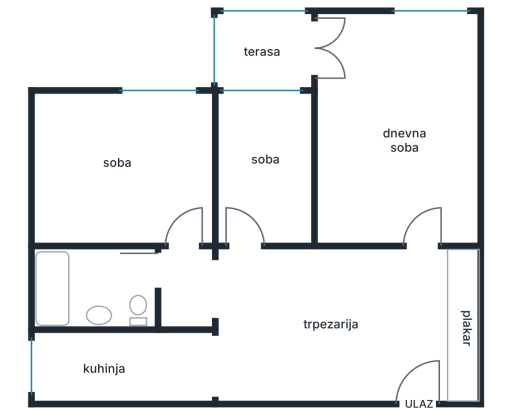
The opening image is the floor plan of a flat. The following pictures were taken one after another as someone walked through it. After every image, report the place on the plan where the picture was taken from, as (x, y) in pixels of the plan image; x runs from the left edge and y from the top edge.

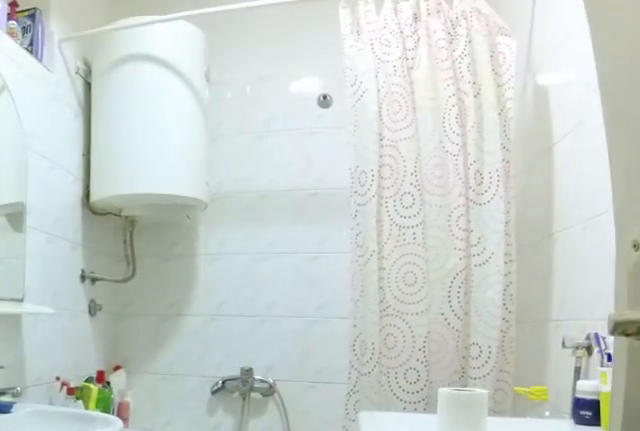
(178, 267)
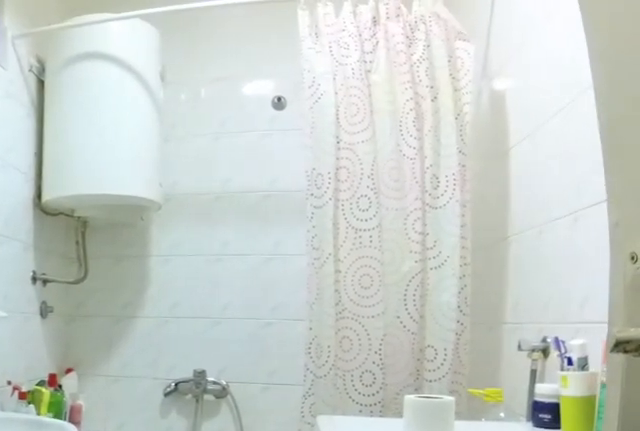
(177, 270)
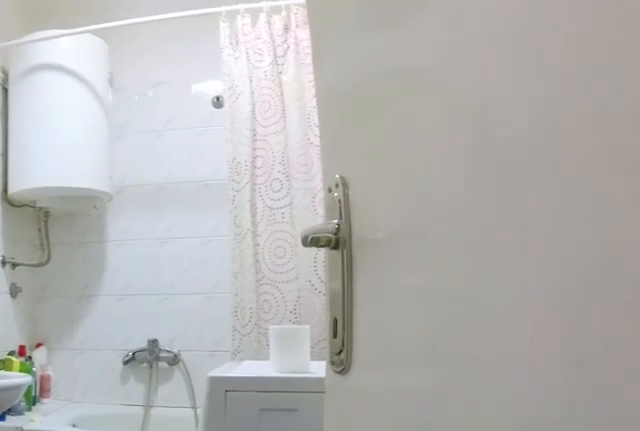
(173, 257)
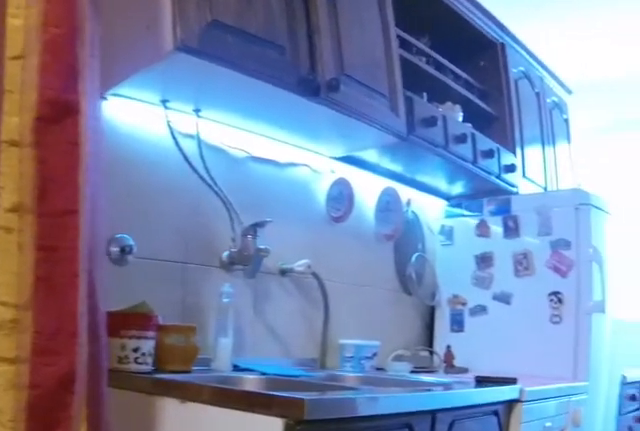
(241, 326)
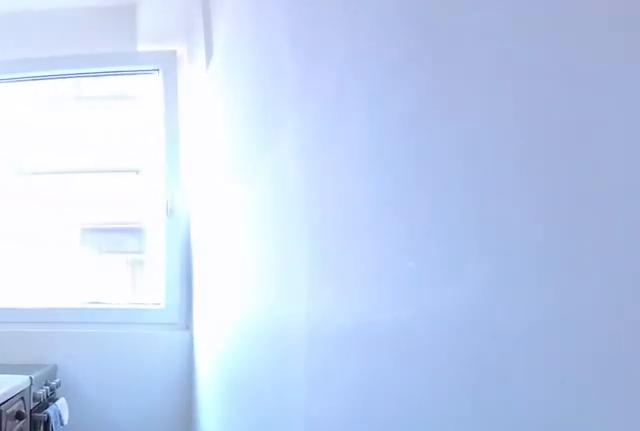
(174, 366)
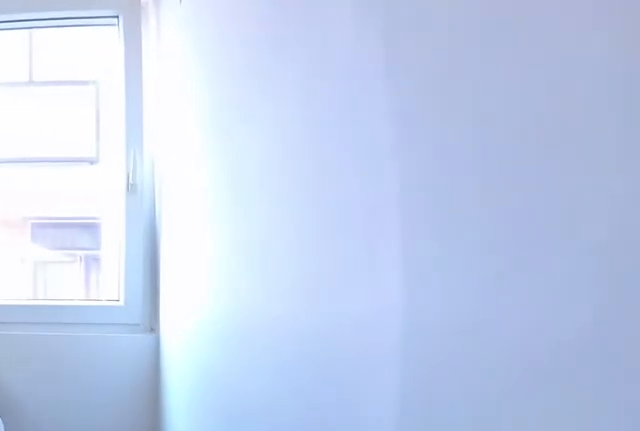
(155, 365)
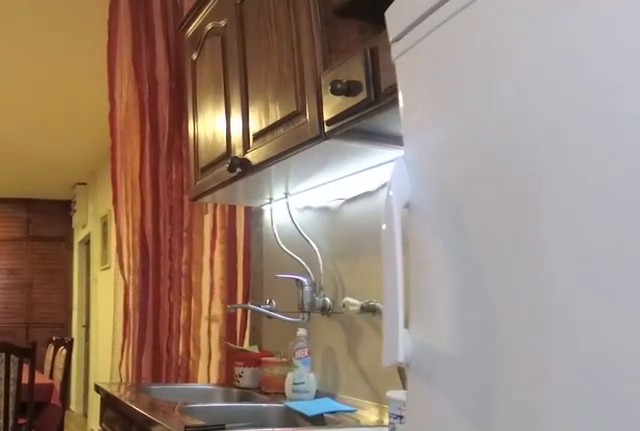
(112, 363)
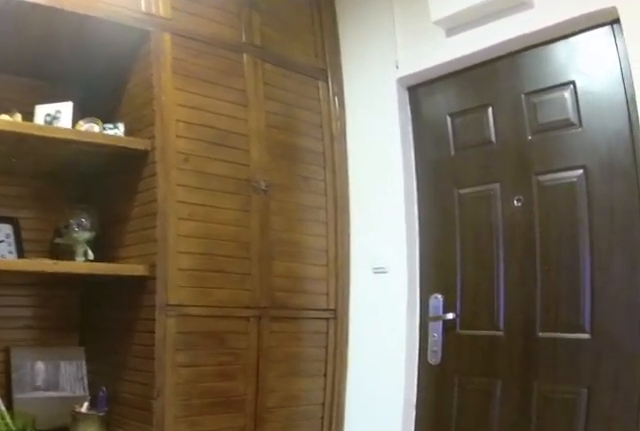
(357, 331)
